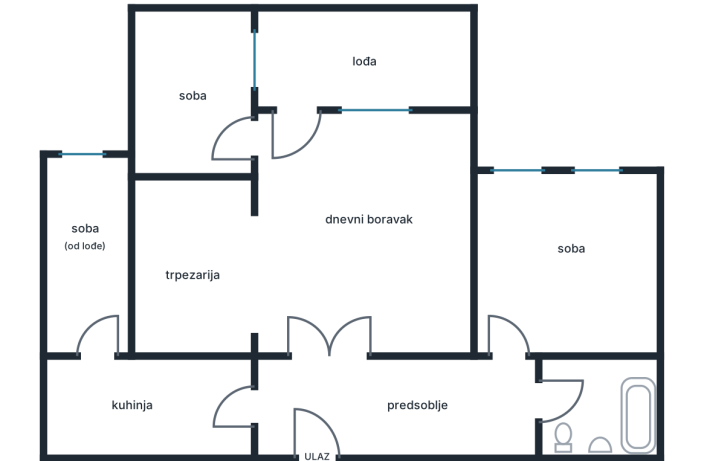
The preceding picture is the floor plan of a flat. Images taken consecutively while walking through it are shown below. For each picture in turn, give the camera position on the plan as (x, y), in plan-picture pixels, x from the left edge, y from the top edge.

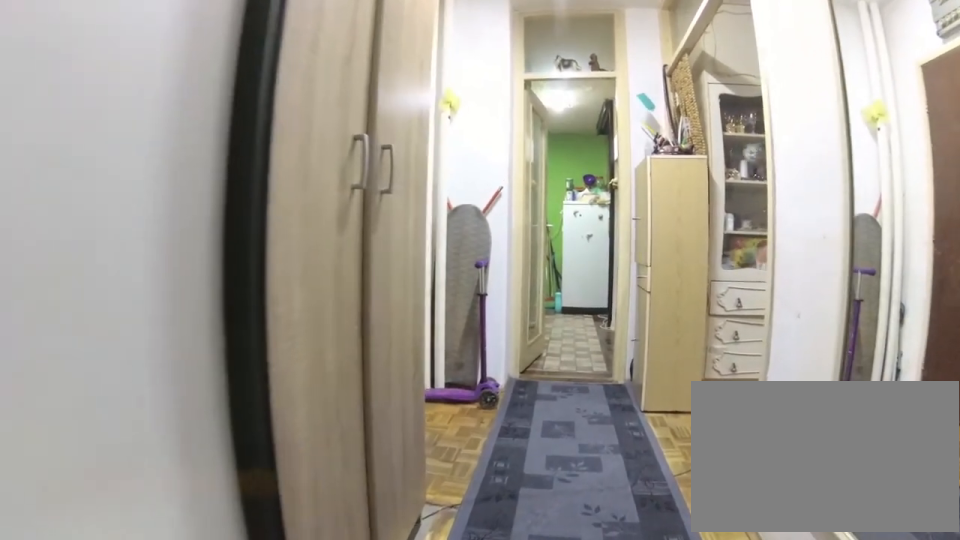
(468, 404)
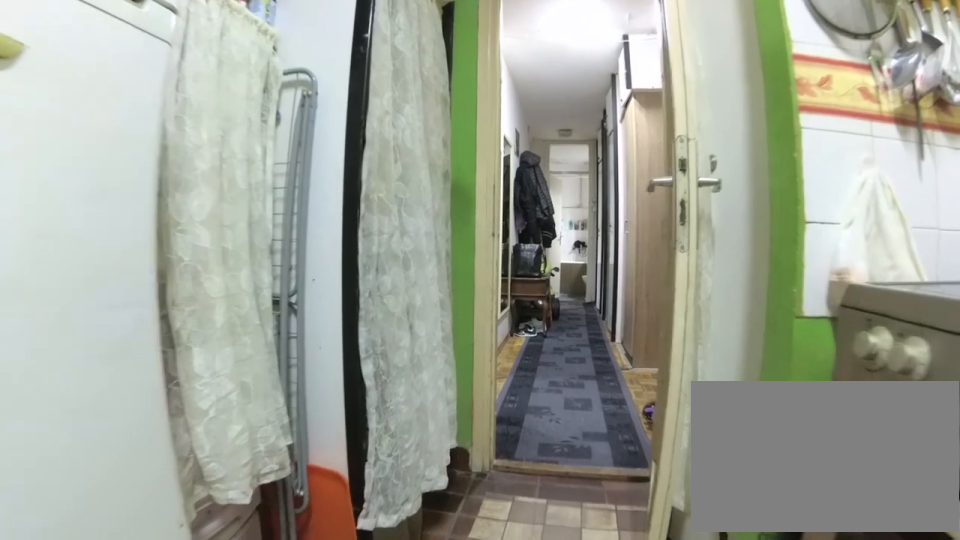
(114, 398)
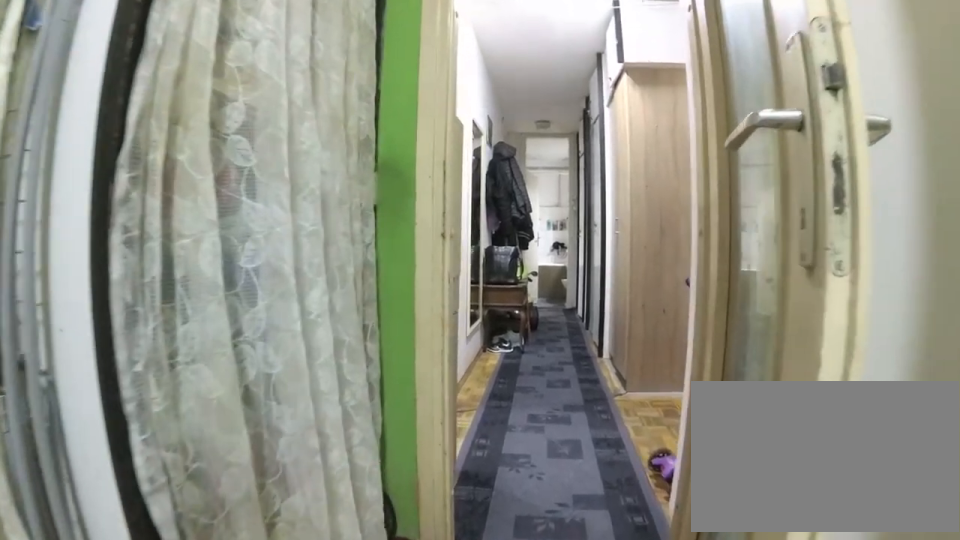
(142, 398)
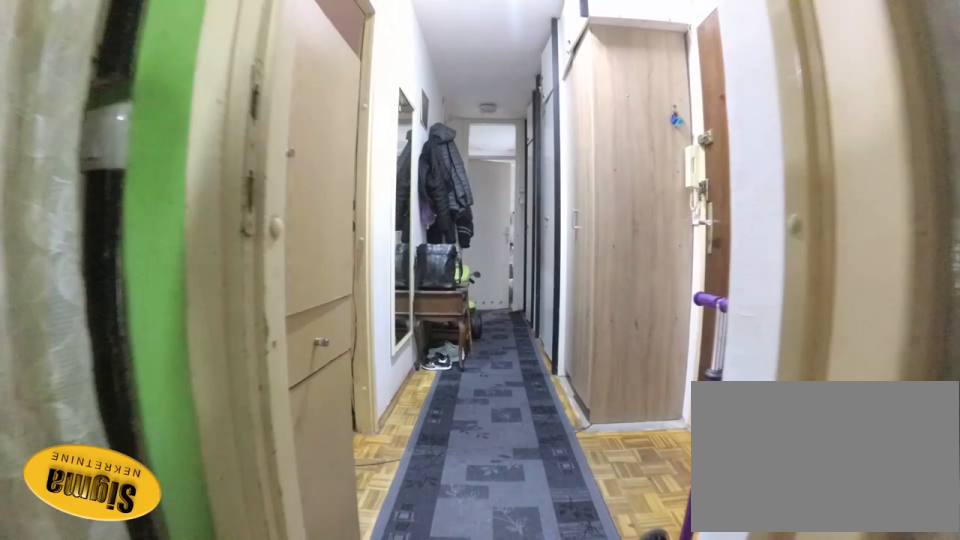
(205, 398)
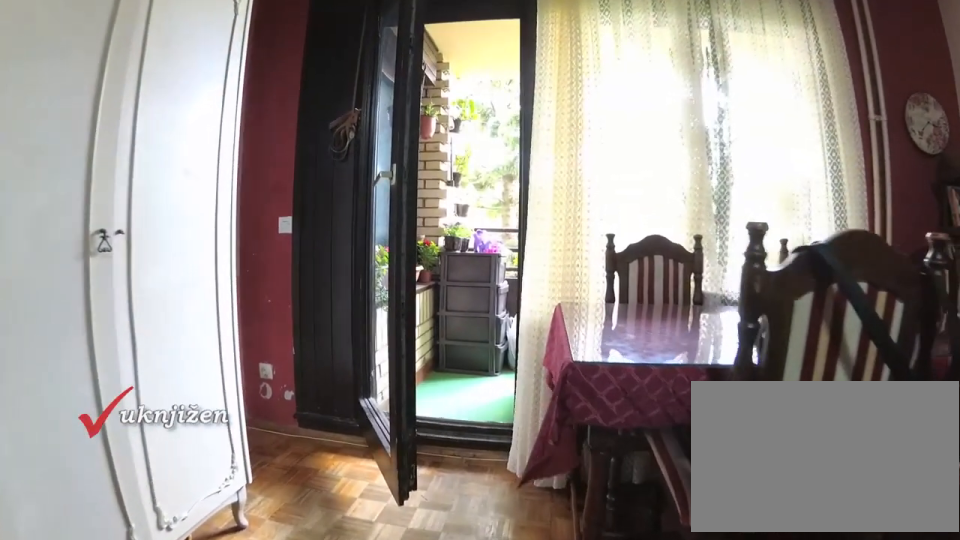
(310, 246)
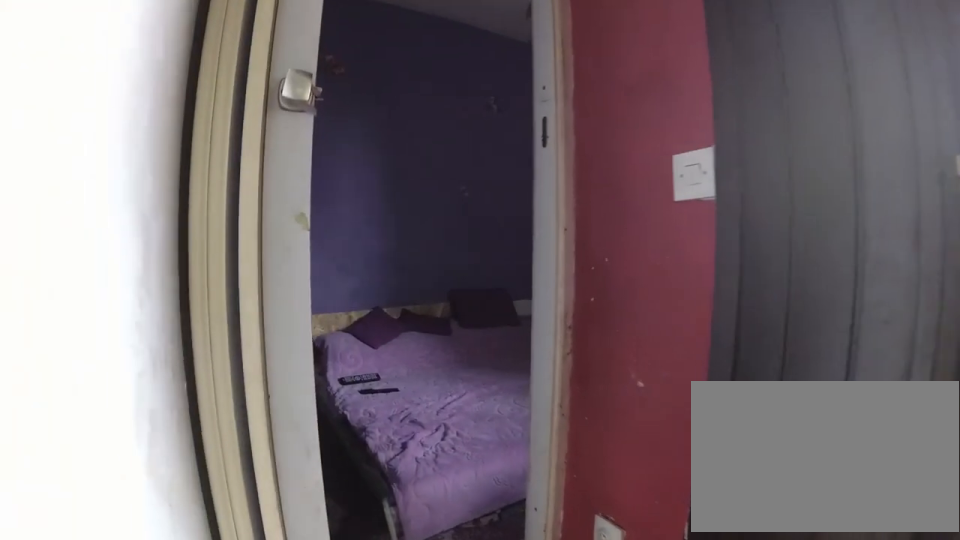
(302, 169)
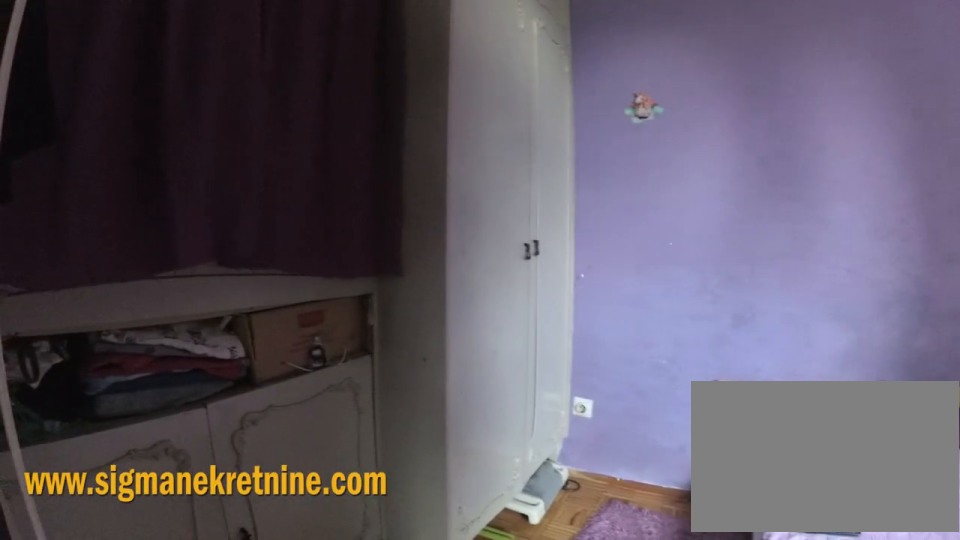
(262, 159)
